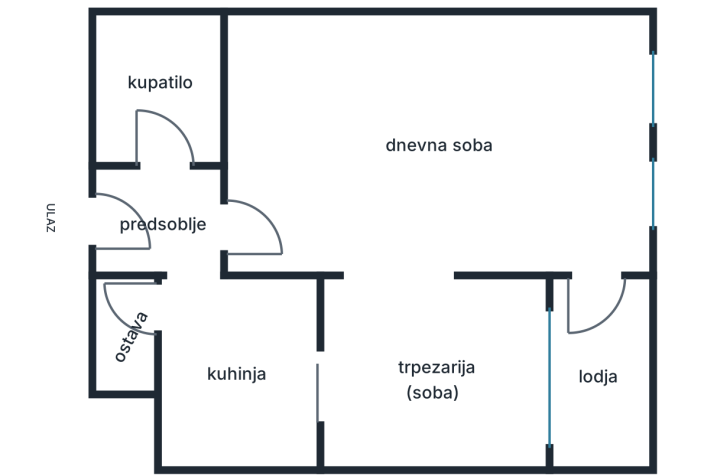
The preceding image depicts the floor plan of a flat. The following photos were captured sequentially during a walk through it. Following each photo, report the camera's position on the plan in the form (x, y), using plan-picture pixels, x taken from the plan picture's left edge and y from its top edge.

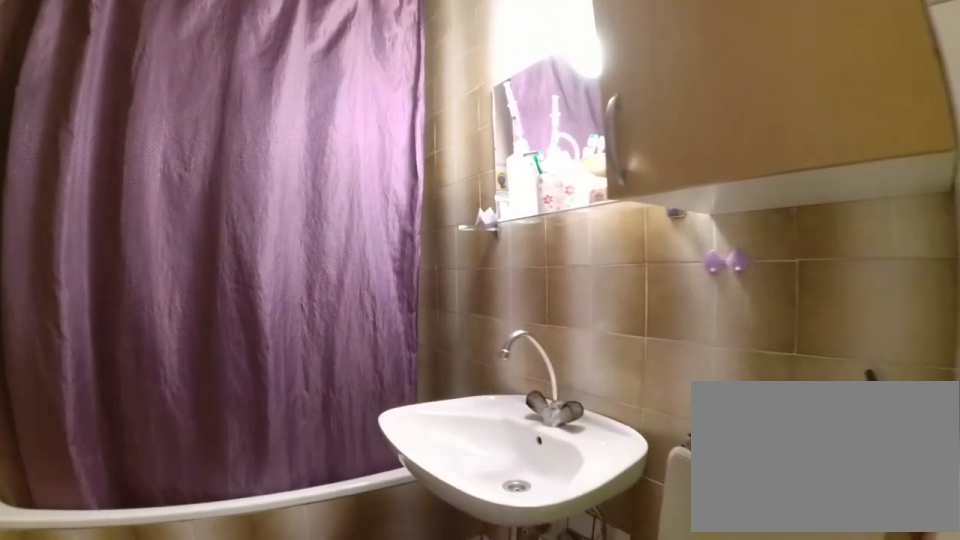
(174, 146)
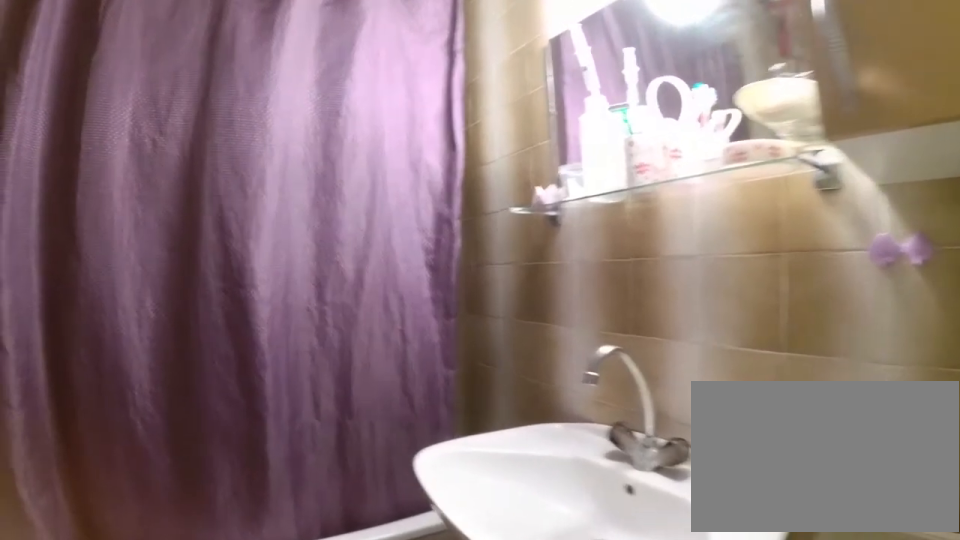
(179, 117)
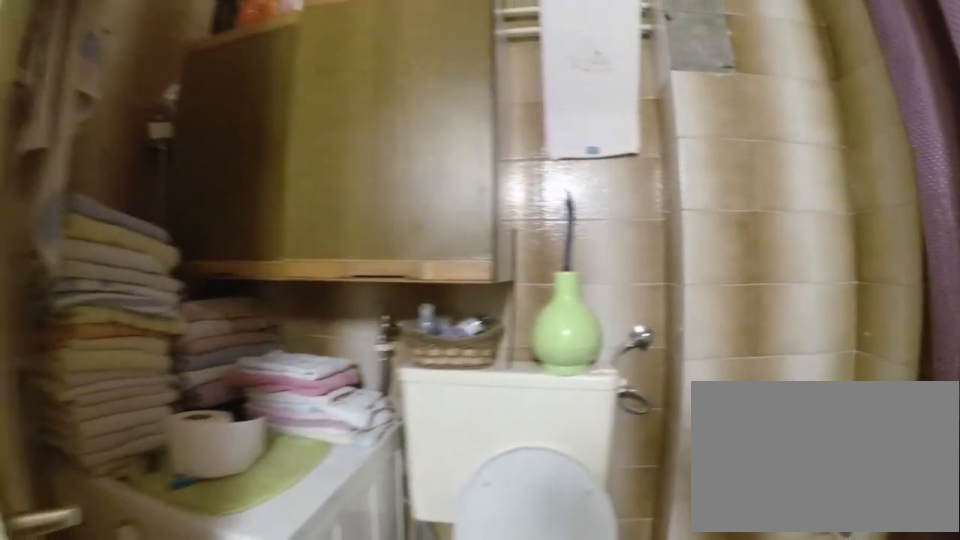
(179, 79)
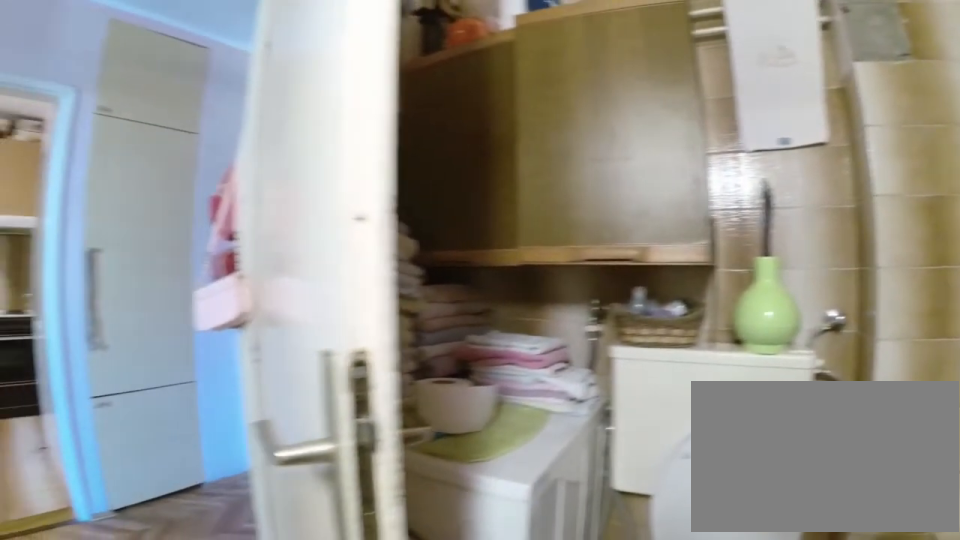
(174, 74)
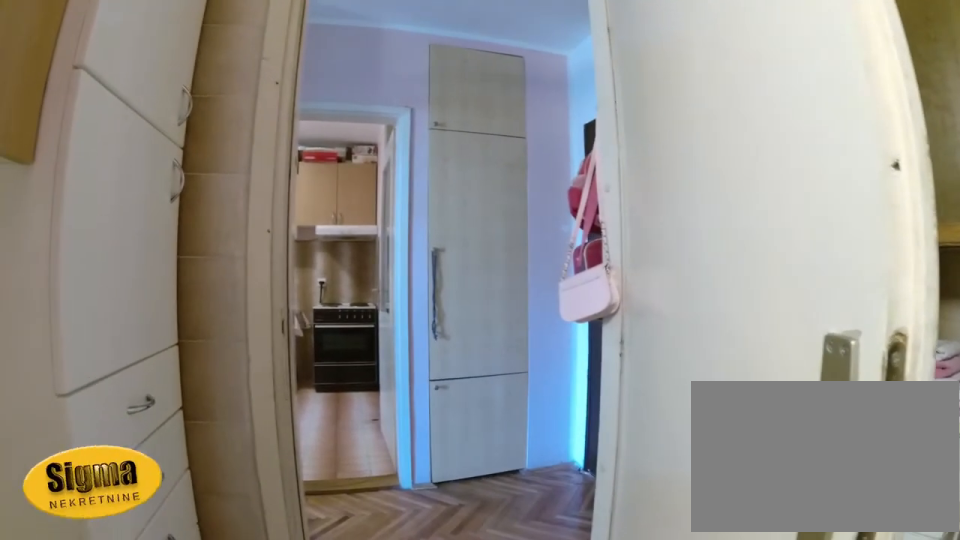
(161, 67)
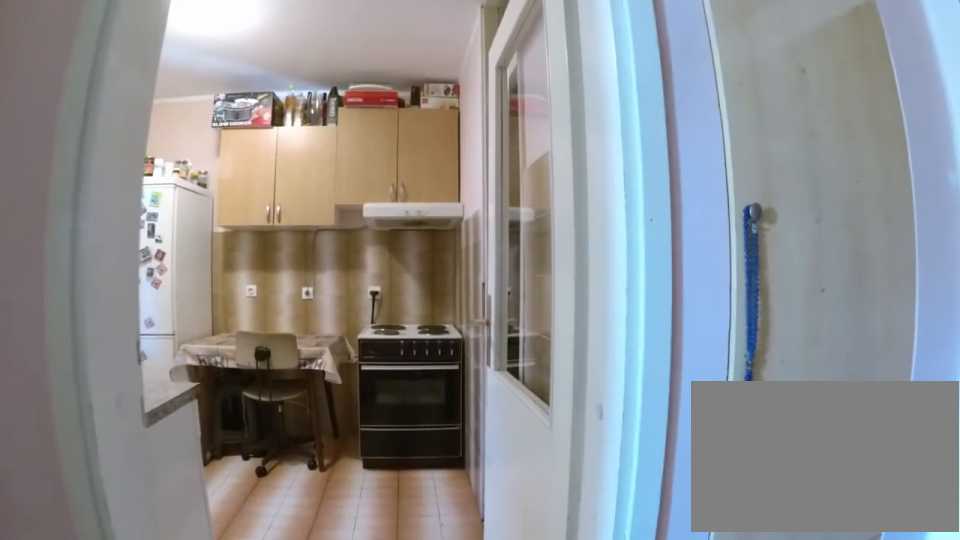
(160, 211)
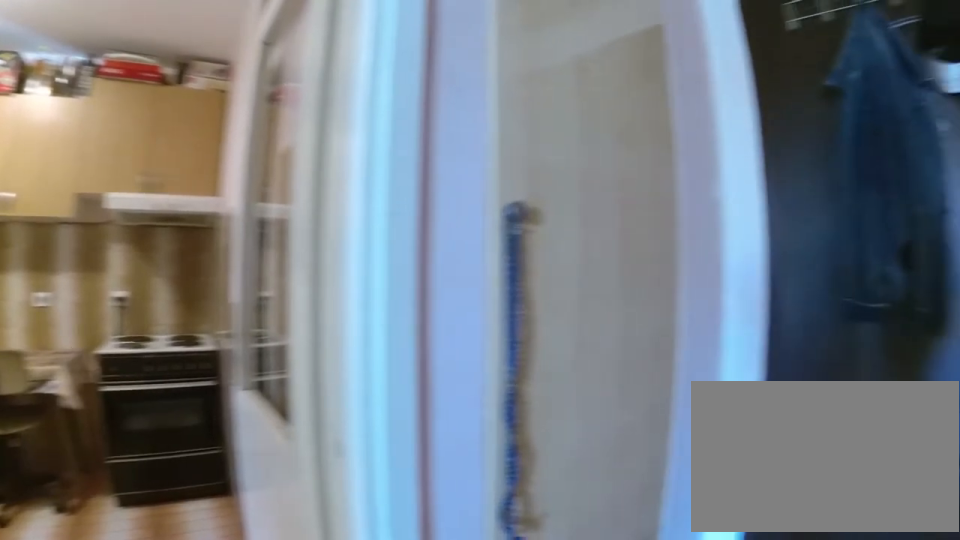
(172, 224)
